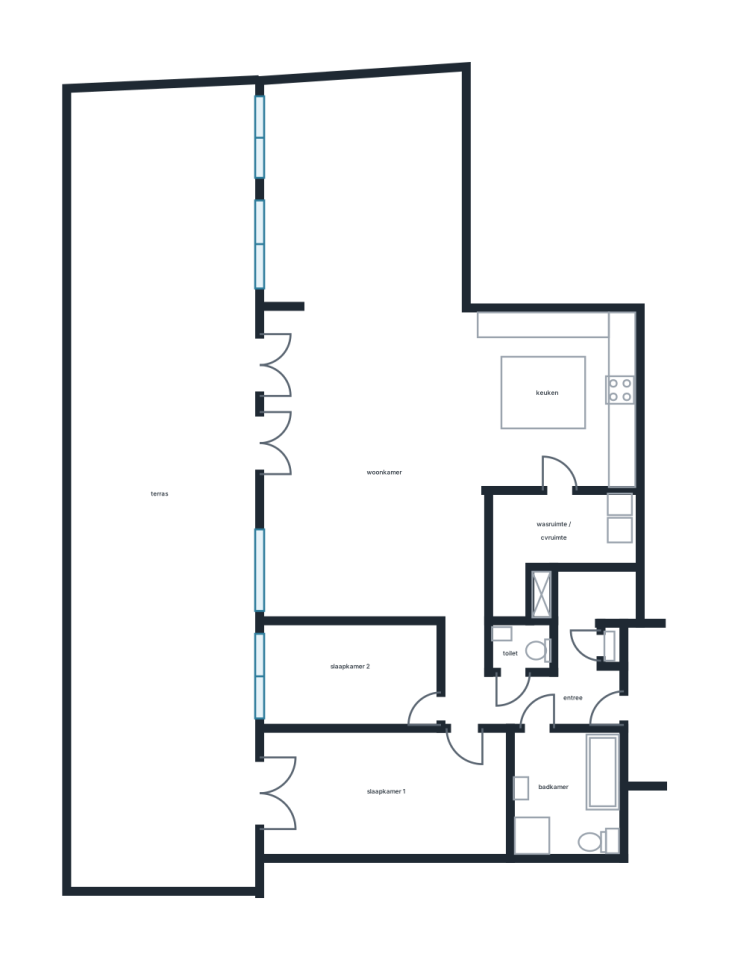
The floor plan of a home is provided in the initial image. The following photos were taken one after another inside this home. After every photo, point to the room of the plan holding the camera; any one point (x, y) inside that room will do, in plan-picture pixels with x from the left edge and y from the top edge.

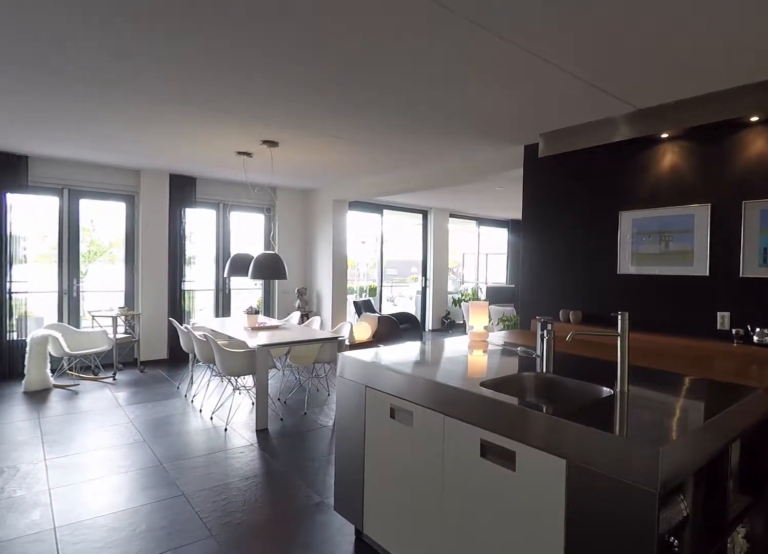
(548, 398)
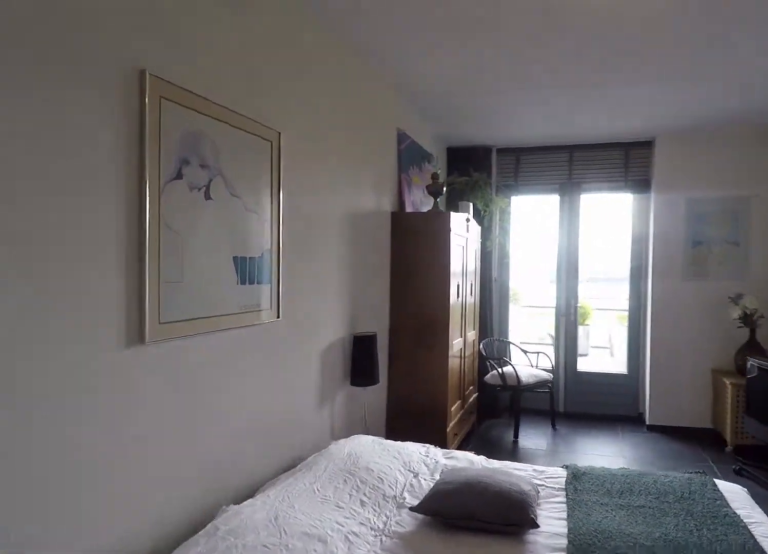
(386, 792)
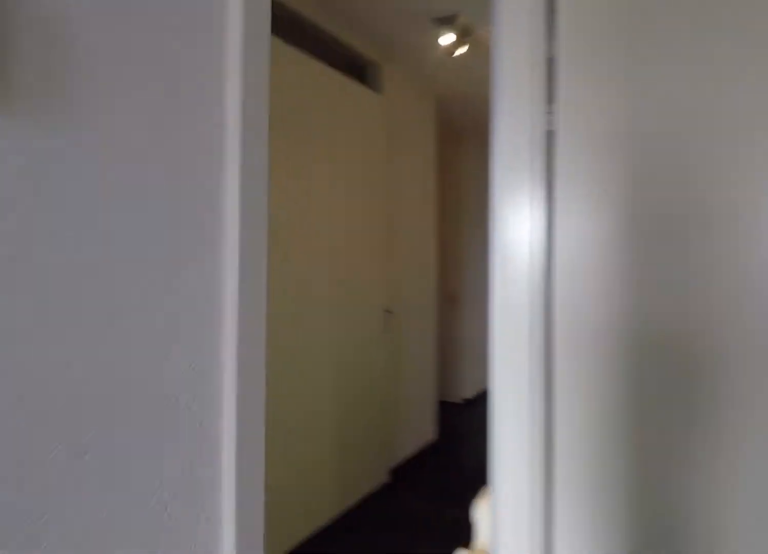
(386, 792)
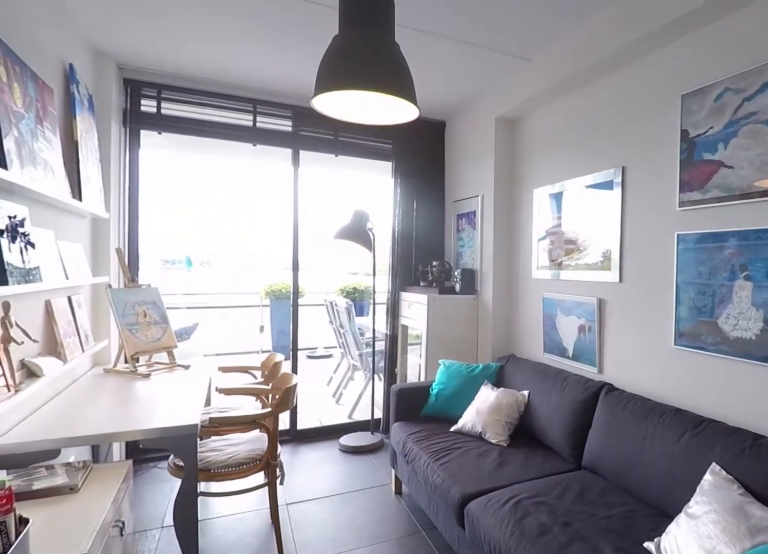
(349, 674)
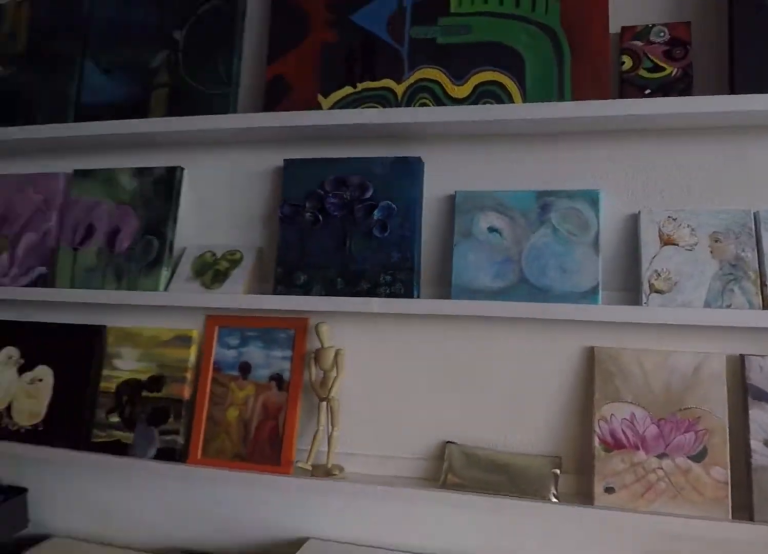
(349, 674)
